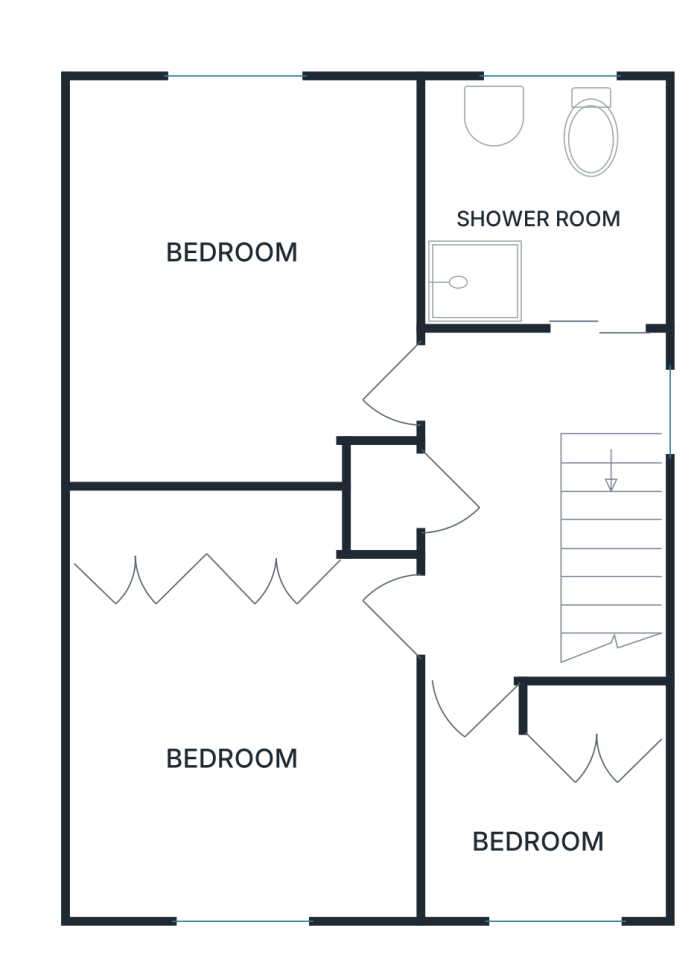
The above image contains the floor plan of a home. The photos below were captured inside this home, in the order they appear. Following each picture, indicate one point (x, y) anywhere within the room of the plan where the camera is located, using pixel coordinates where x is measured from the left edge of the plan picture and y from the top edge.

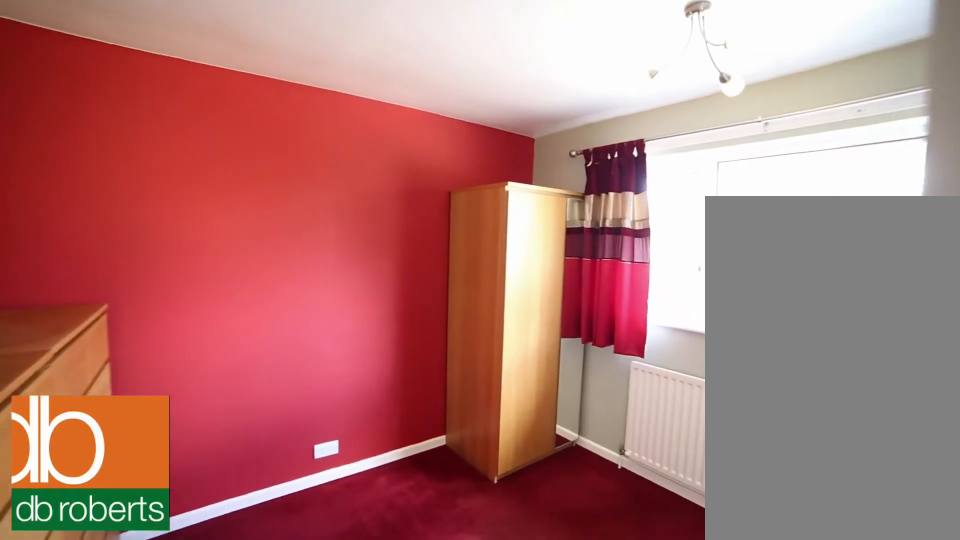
(244, 284)
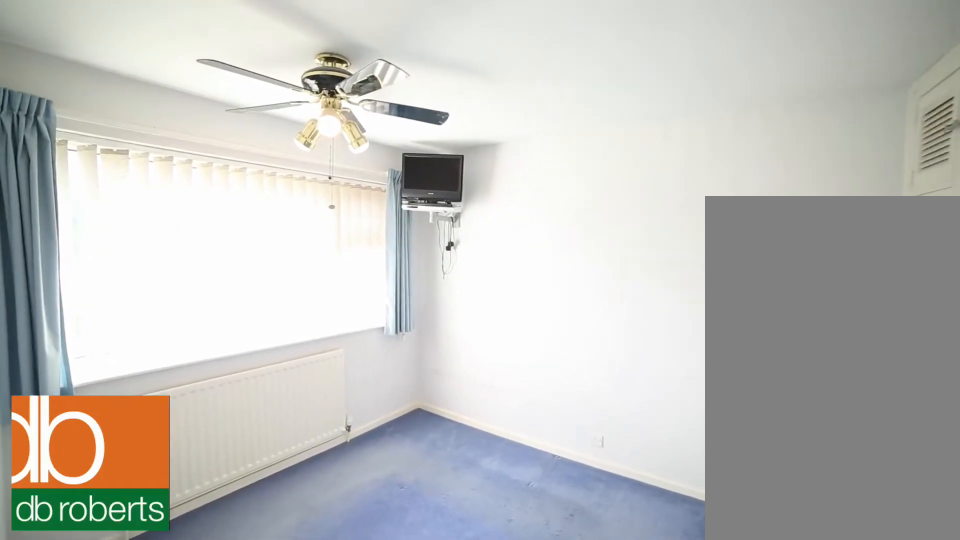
(242, 704)
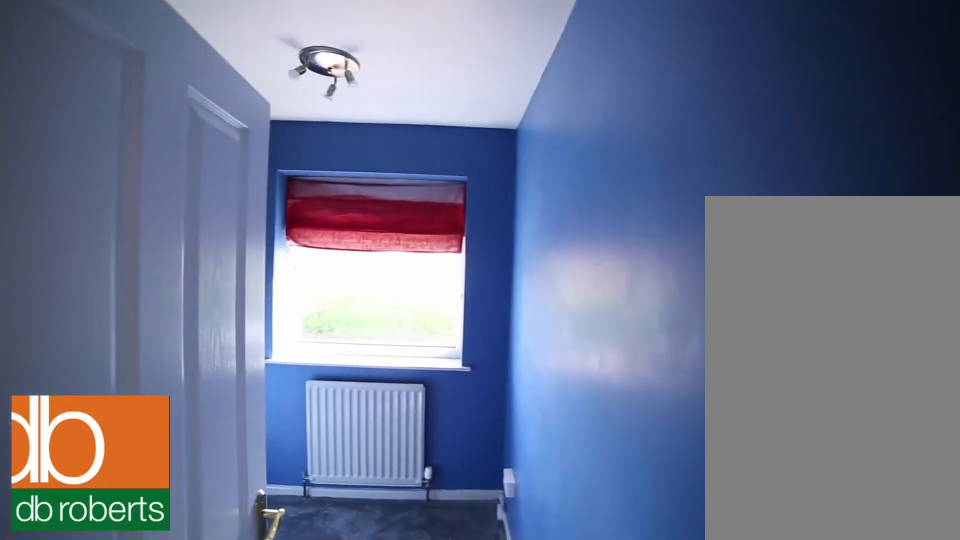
(547, 803)
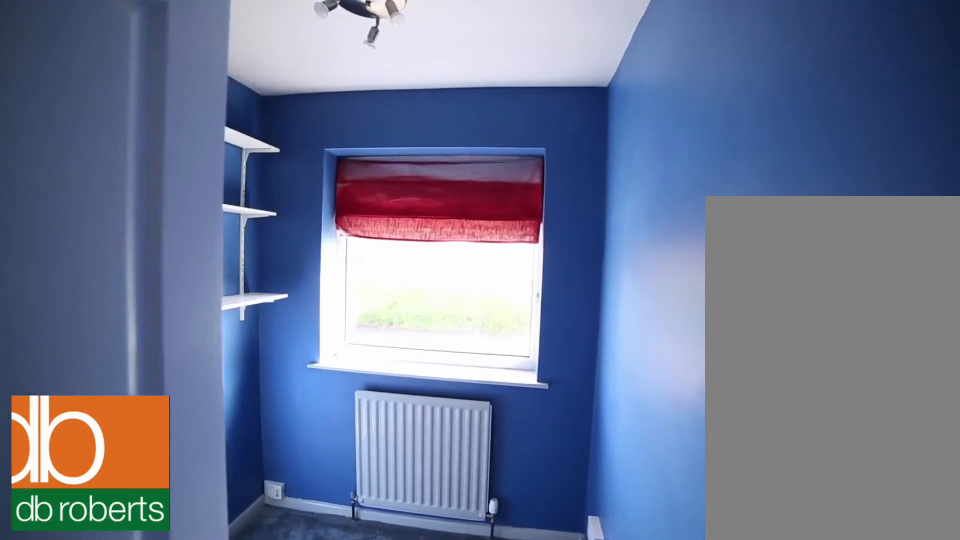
(547, 803)
